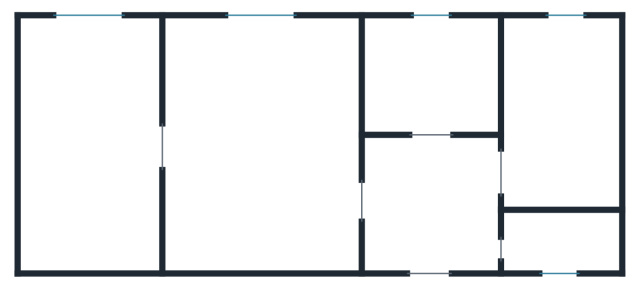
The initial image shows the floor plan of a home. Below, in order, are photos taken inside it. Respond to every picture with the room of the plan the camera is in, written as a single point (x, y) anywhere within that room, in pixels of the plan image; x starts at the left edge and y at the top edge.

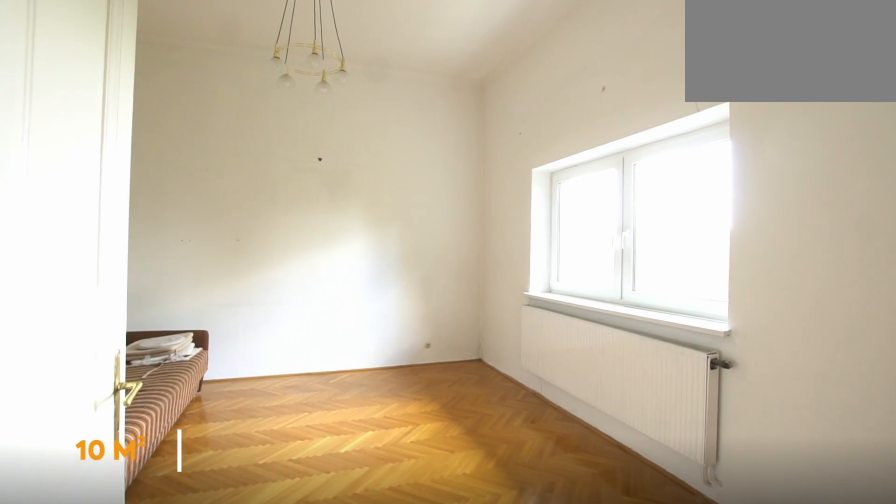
(94, 150)
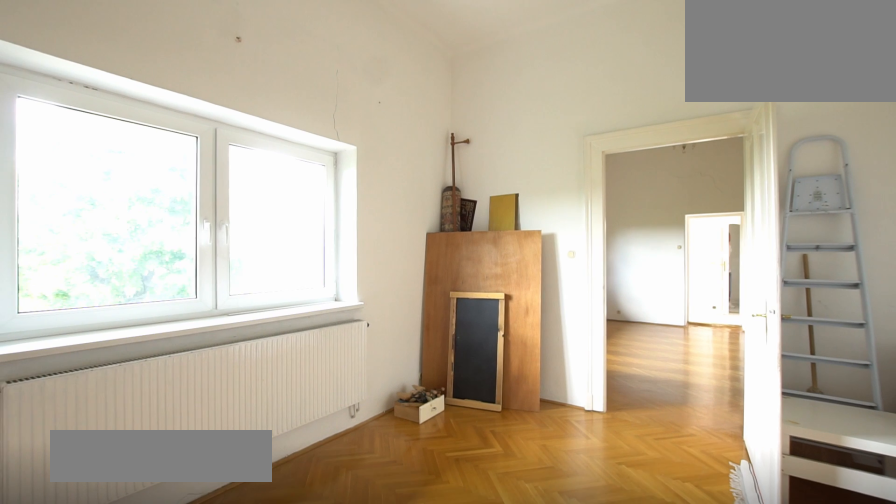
(95, 150)
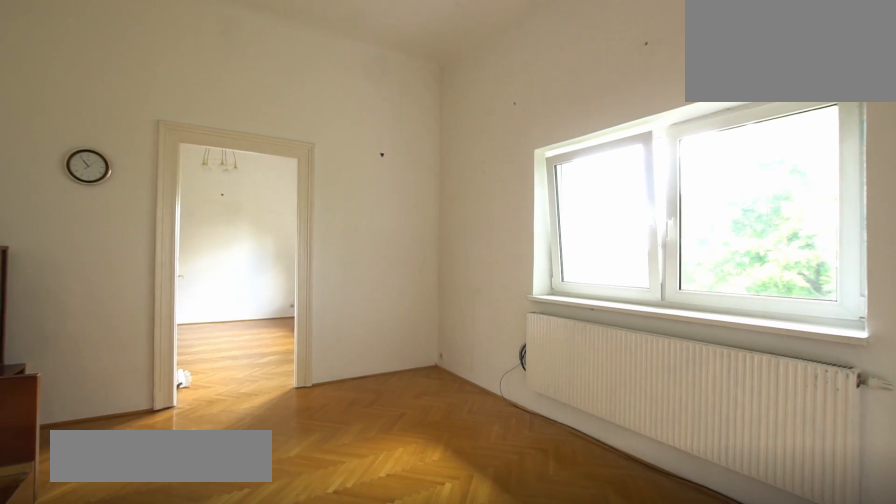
(274, 151)
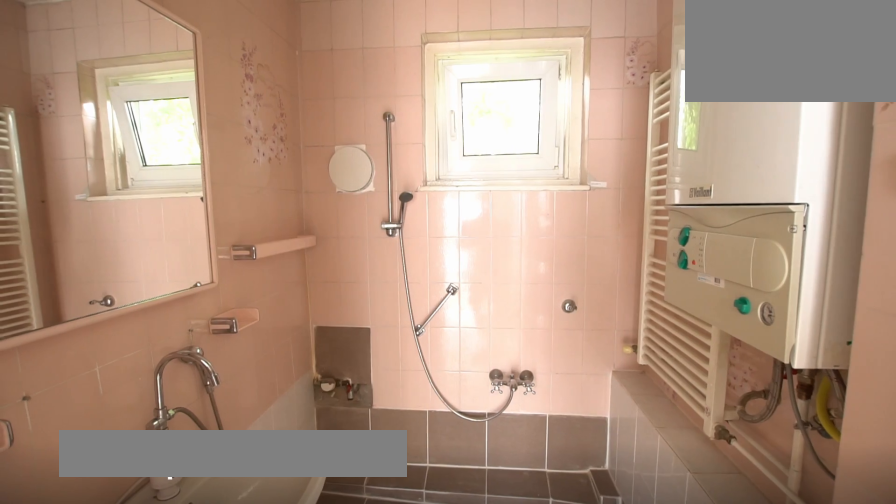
(433, 78)
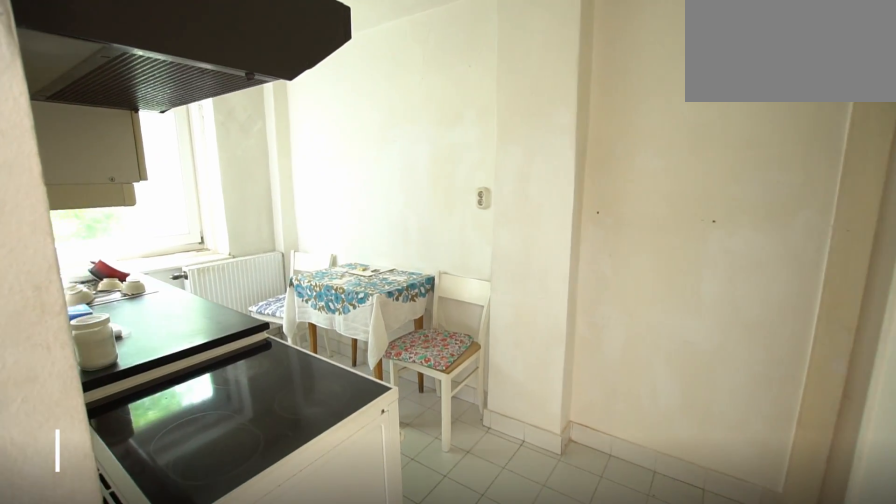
(556, 105)
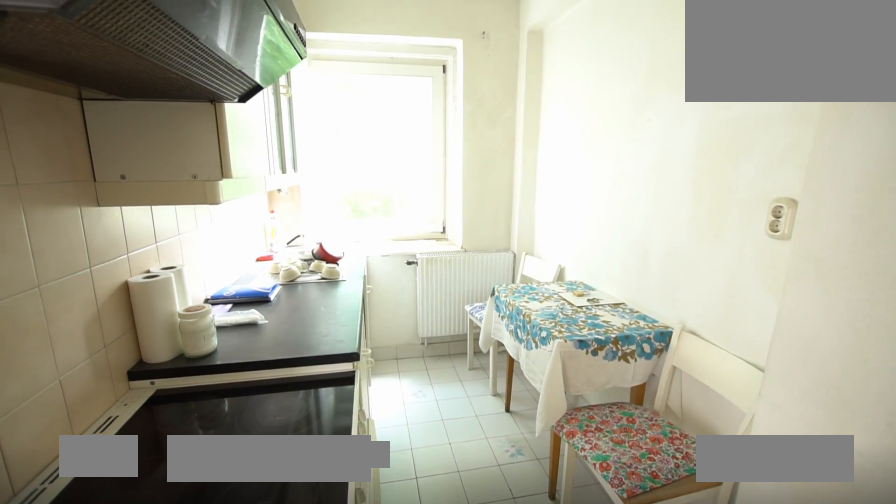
(556, 105)
